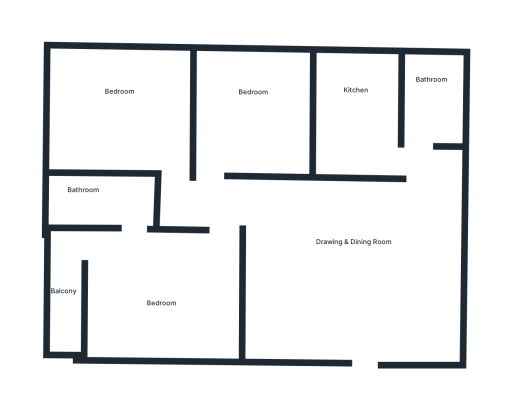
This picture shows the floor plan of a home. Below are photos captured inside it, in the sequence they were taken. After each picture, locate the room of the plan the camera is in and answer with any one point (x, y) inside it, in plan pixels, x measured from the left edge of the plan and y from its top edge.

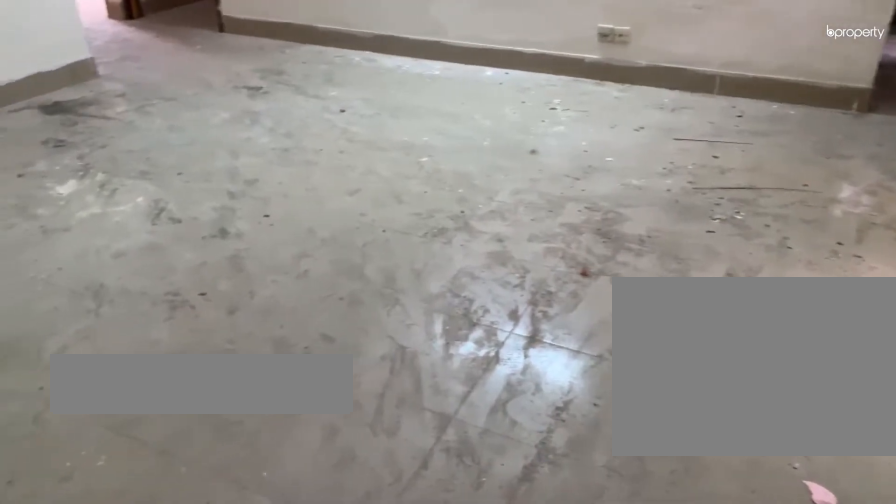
(346, 270)
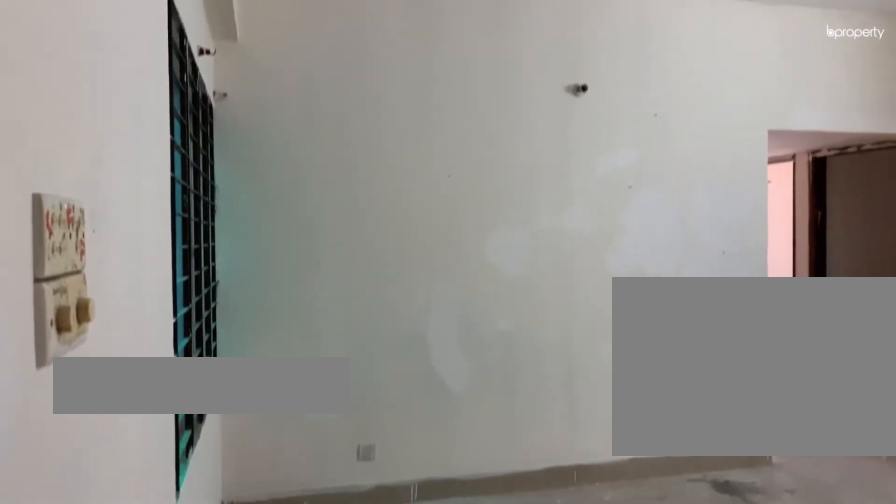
(346, 270)
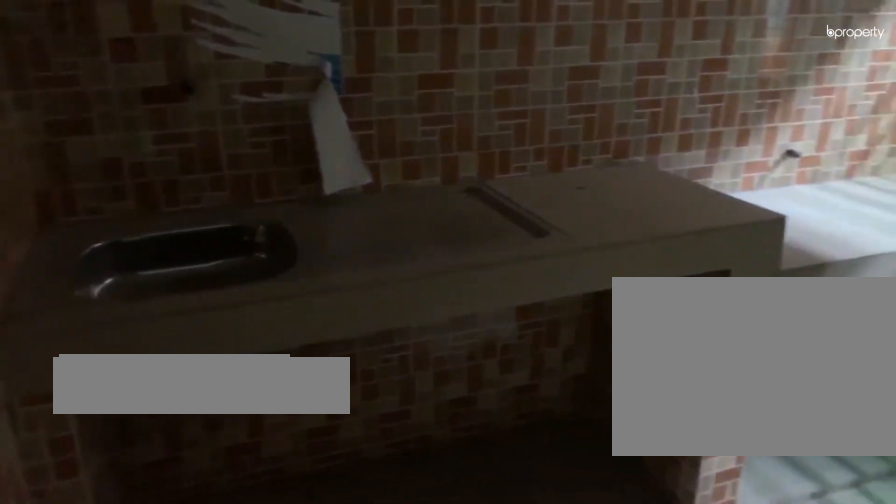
(356, 117)
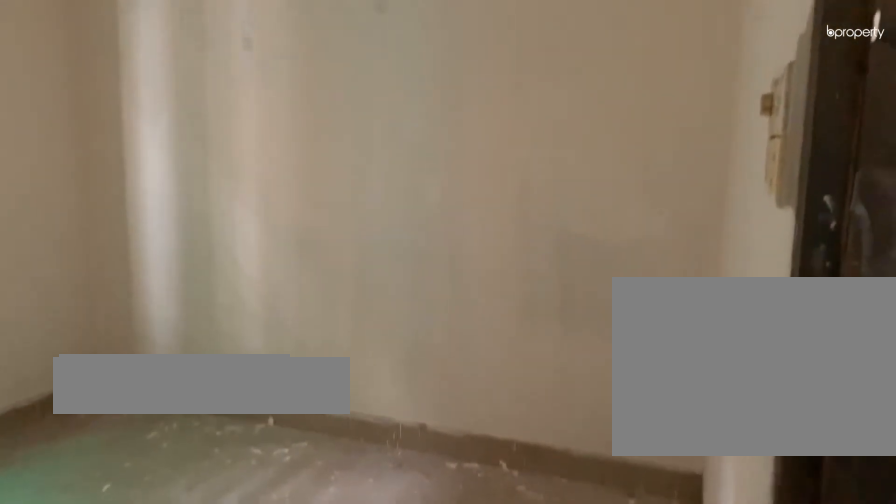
(255, 113)
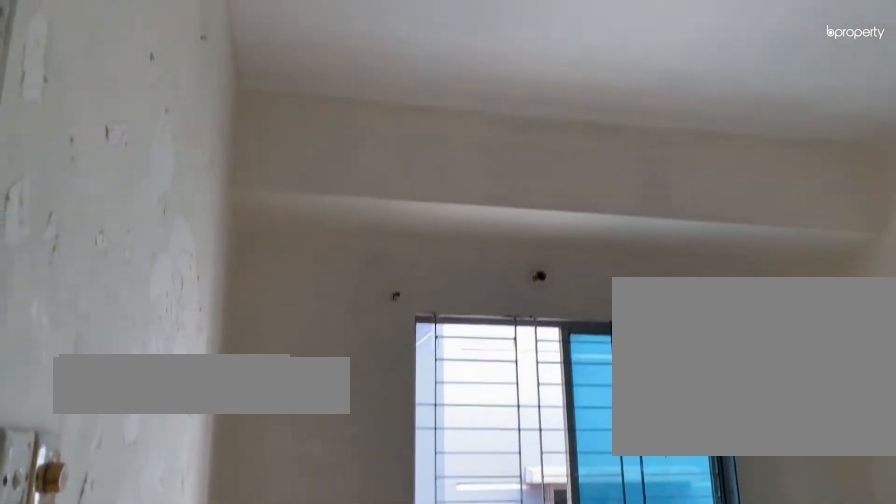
(118, 112)
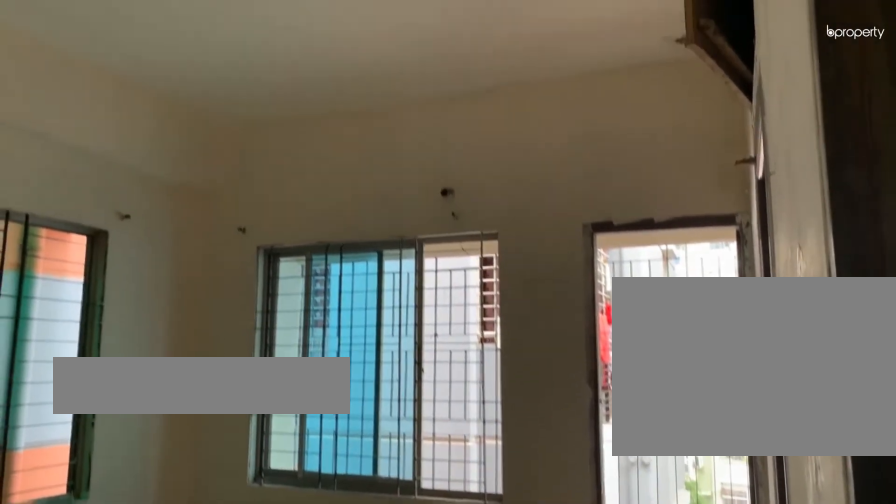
(164, 297)
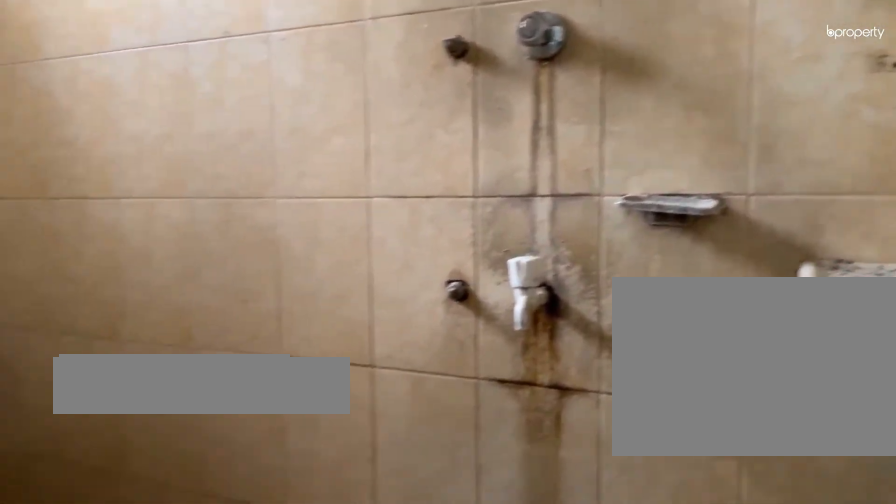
(99, 200)
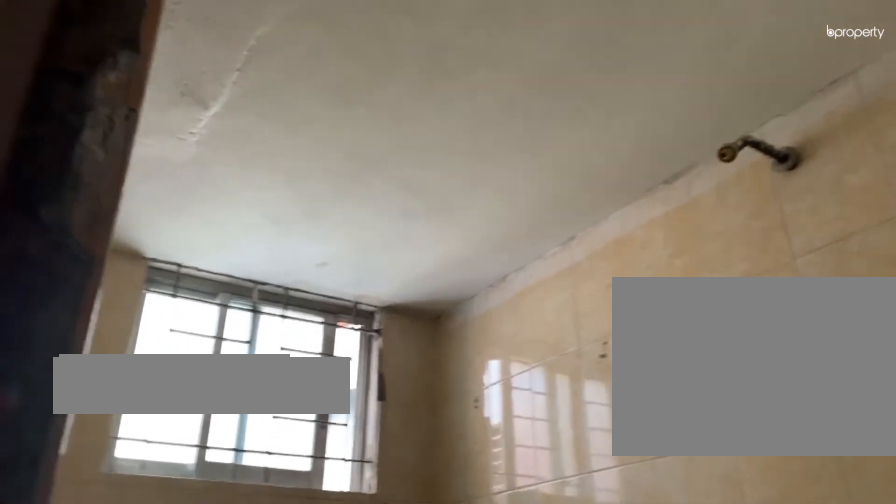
(99, 200)
